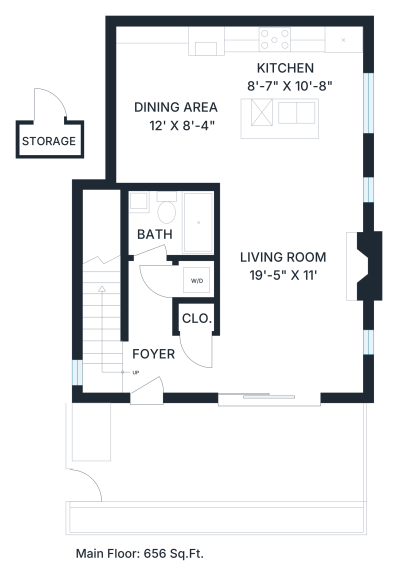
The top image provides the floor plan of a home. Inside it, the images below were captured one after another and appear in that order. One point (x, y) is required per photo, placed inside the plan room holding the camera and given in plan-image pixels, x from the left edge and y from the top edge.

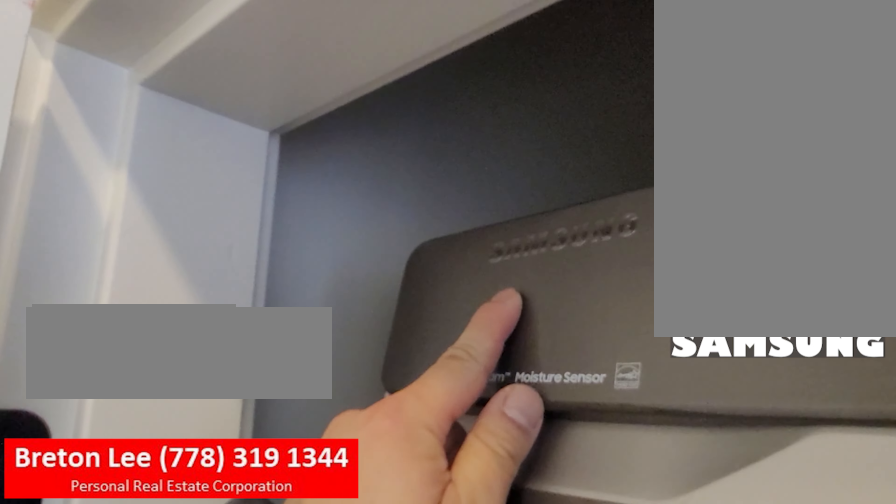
(198, 279)
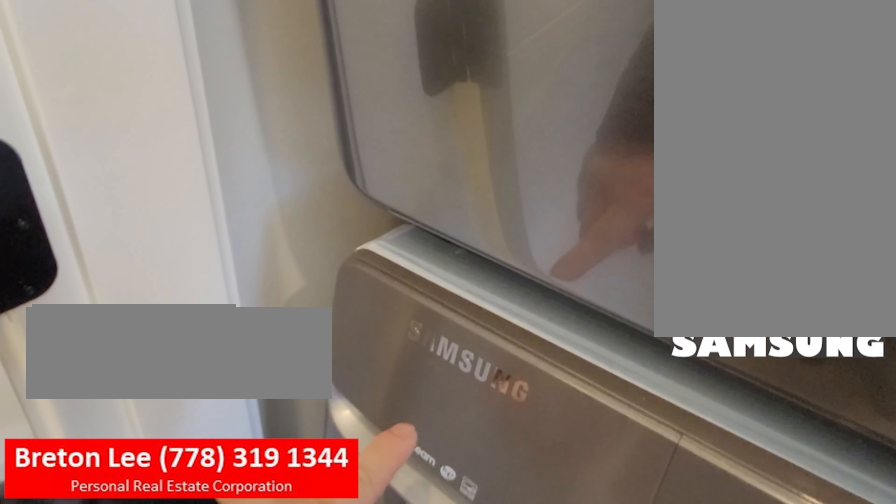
(198, 279)
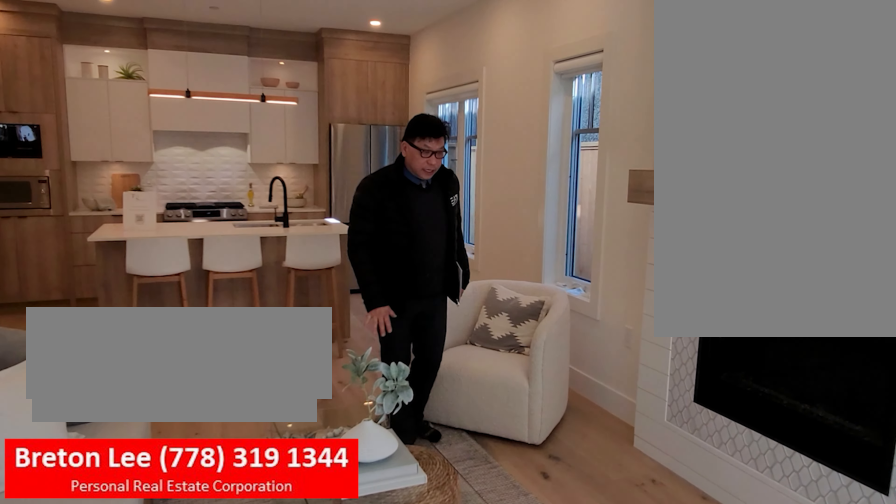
(280, 311)
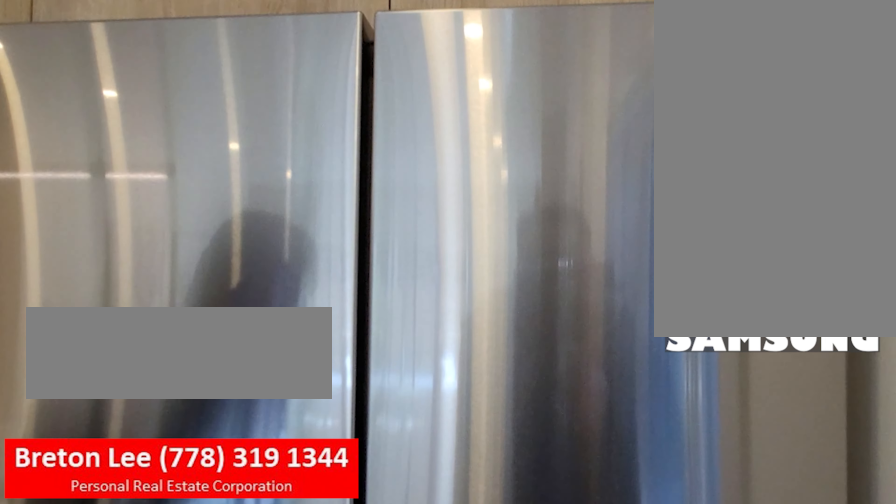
(340, 111)
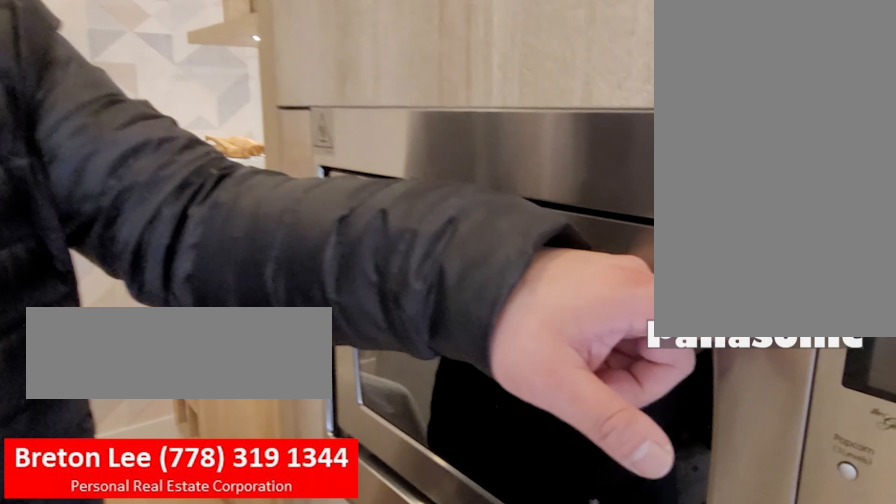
(340, 111)
